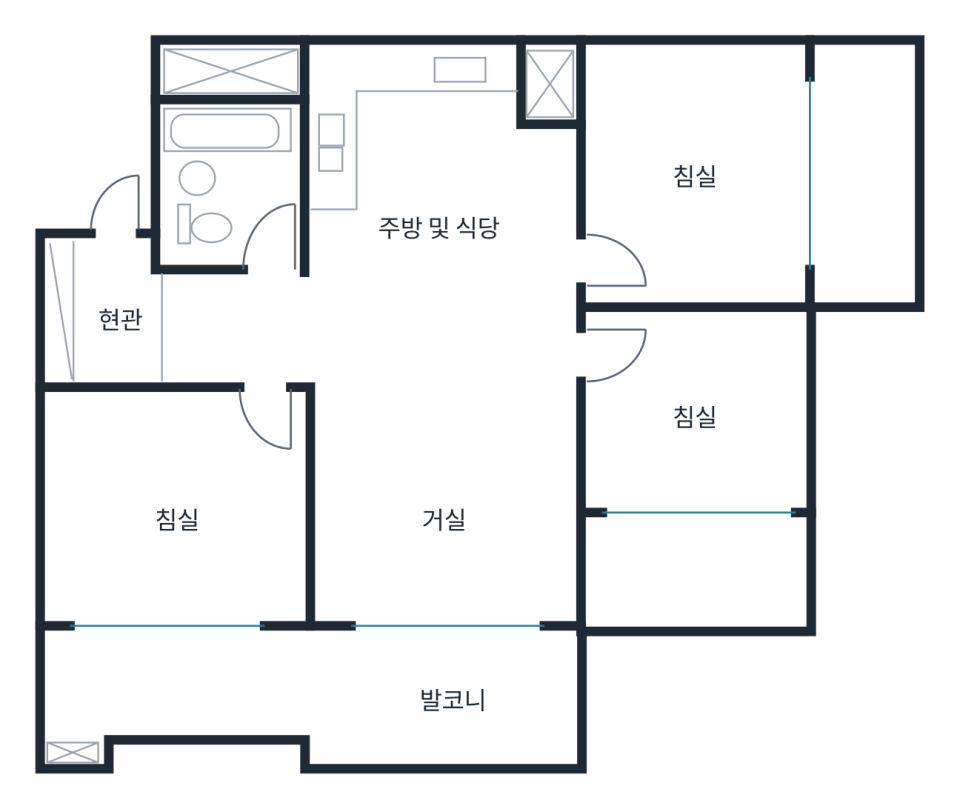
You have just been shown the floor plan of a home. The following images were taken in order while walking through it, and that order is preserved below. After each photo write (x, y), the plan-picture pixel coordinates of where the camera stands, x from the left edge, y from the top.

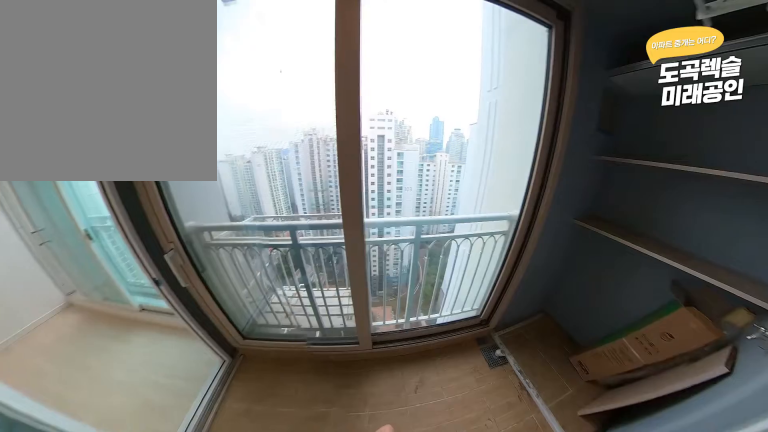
(217, 652)
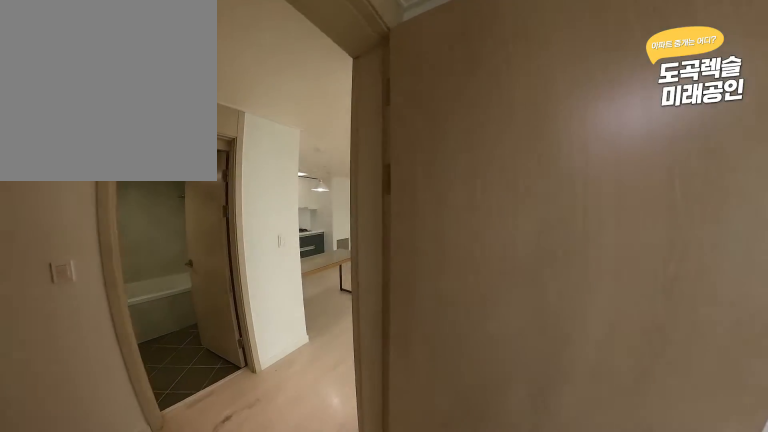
(244, 423)
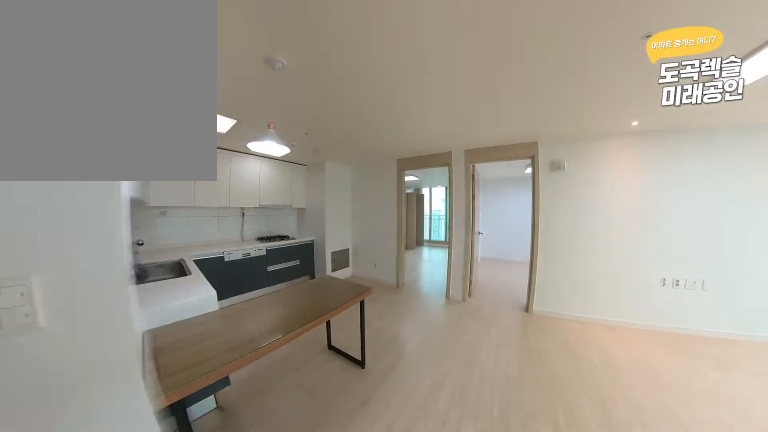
(324, 323)
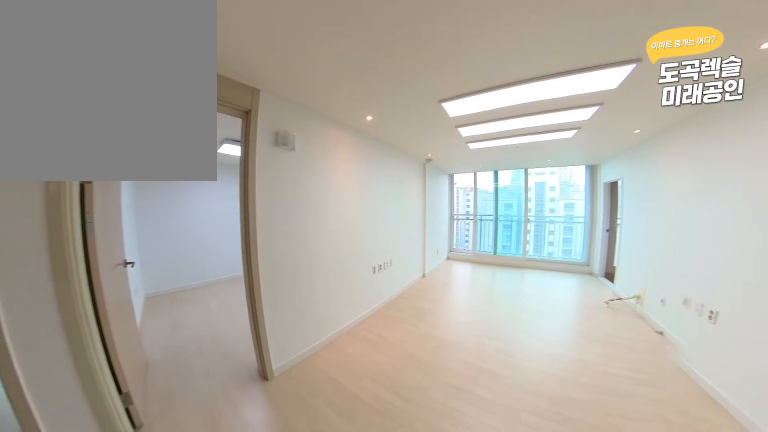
(417, 345)
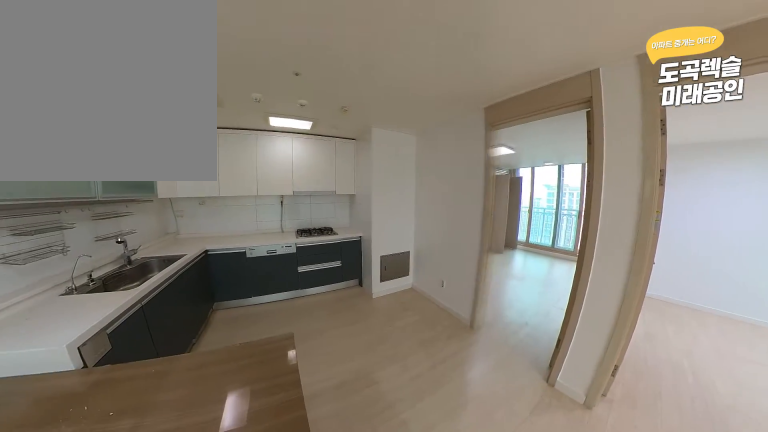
(417, 345)
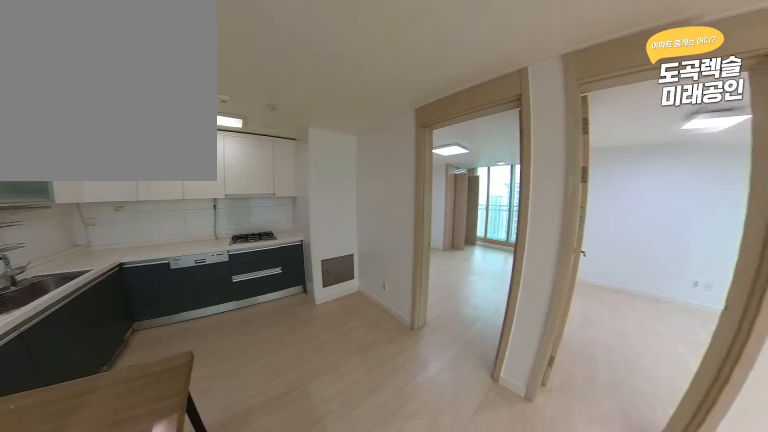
(417, 345)
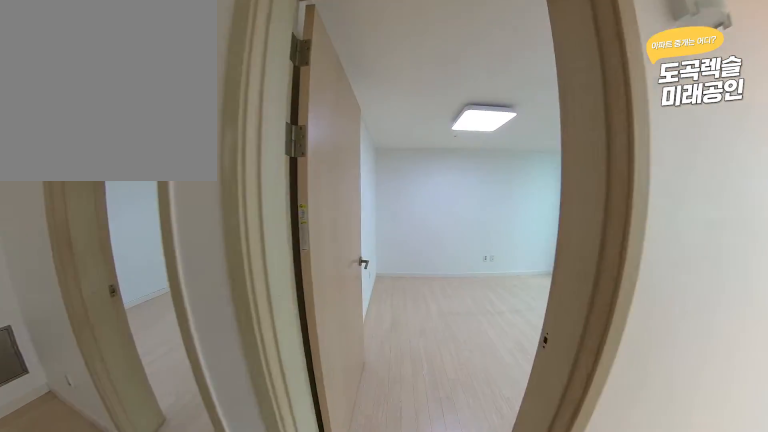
(439, 350)
